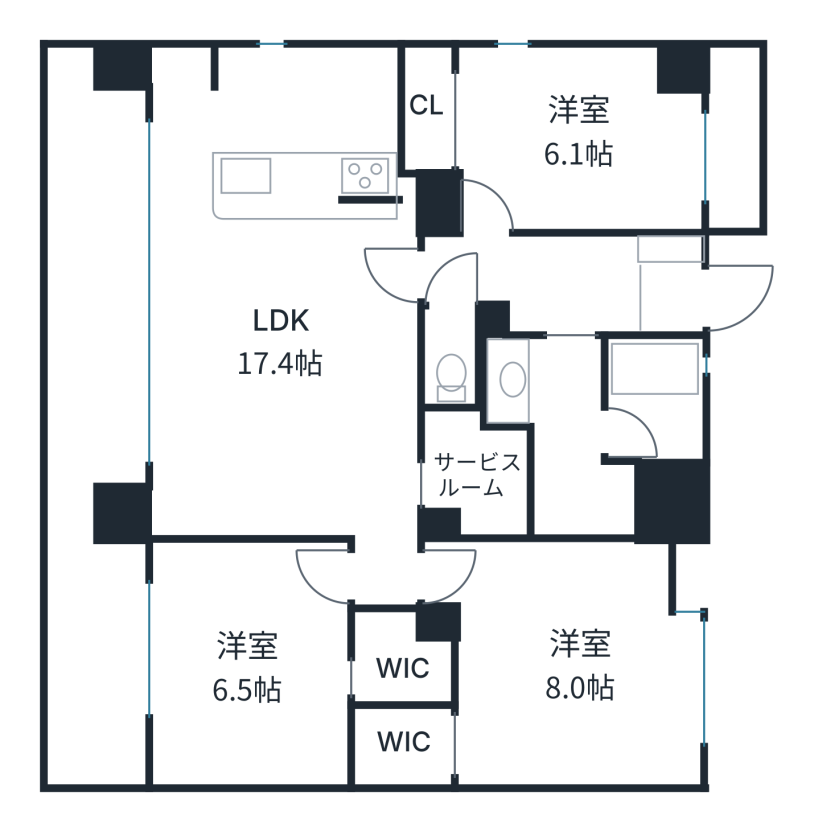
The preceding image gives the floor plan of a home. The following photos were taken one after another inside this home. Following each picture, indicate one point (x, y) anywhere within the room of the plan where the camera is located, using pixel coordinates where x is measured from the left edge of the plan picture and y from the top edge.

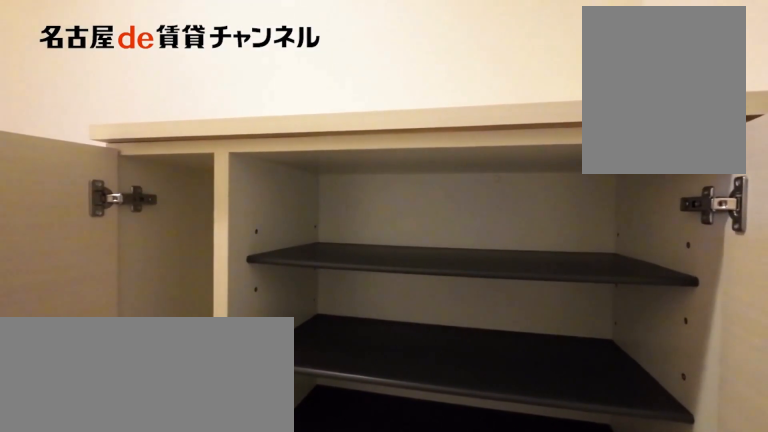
(667, 286)
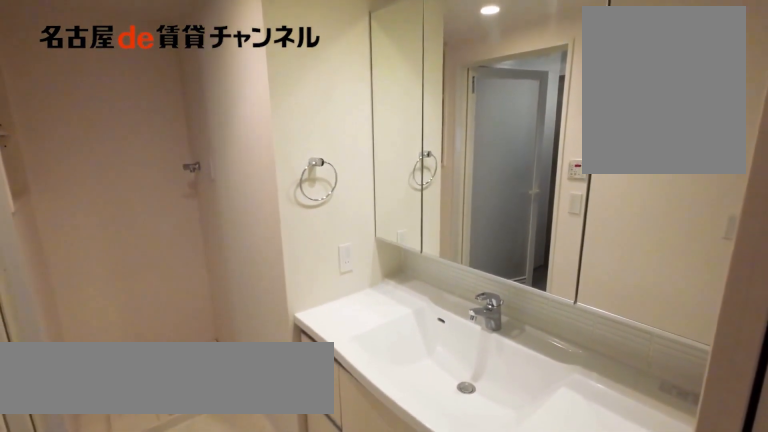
(562, 432)
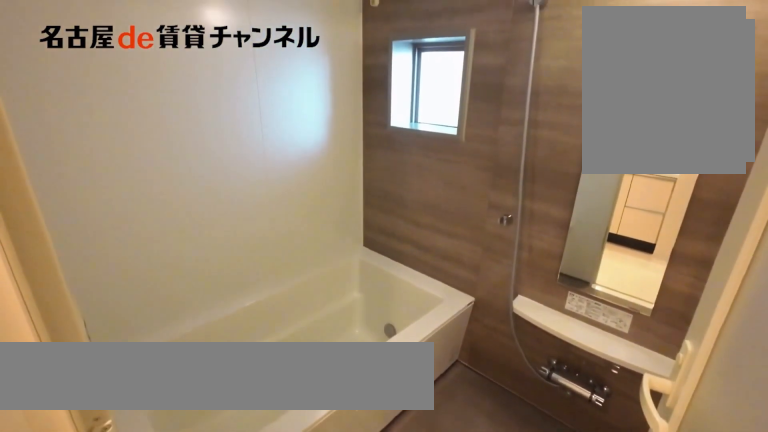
(651, 398)
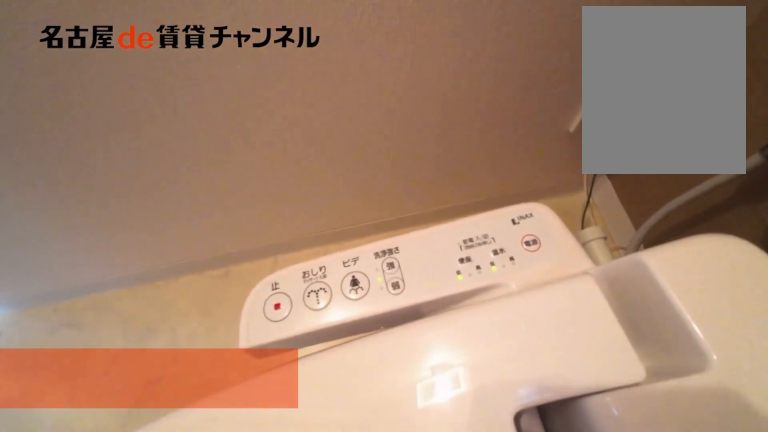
(450, 356)
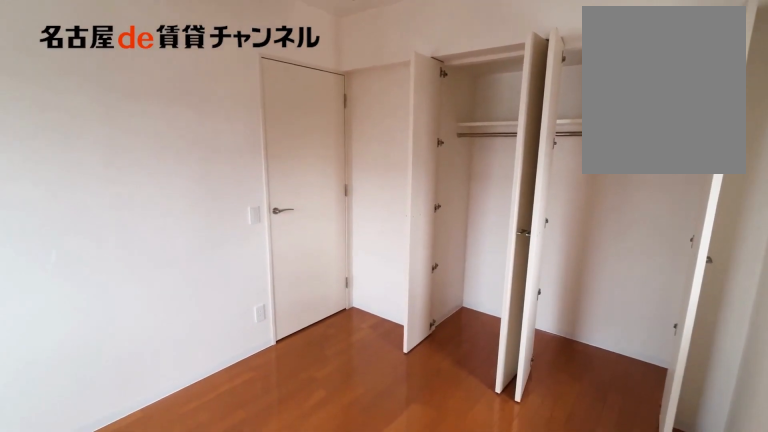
(551, 138)
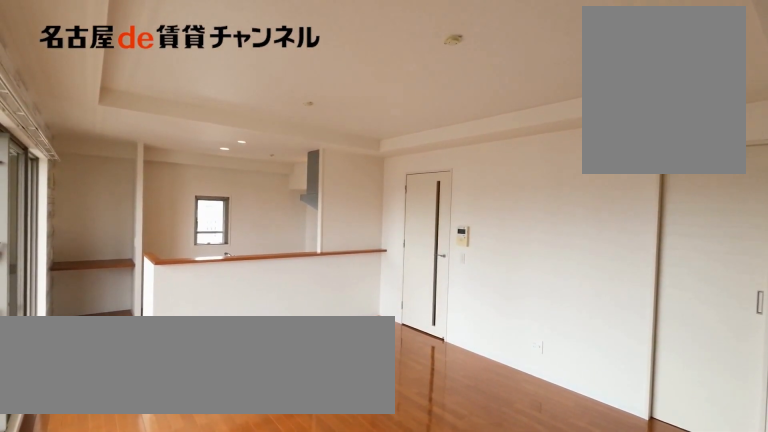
(280, 291)
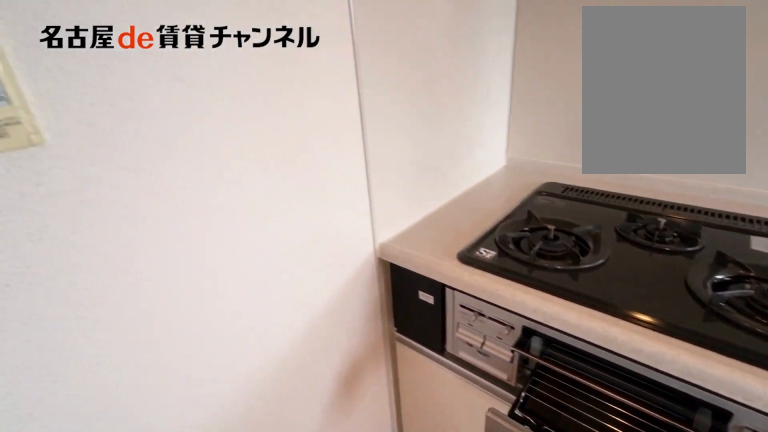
(280, 291)
